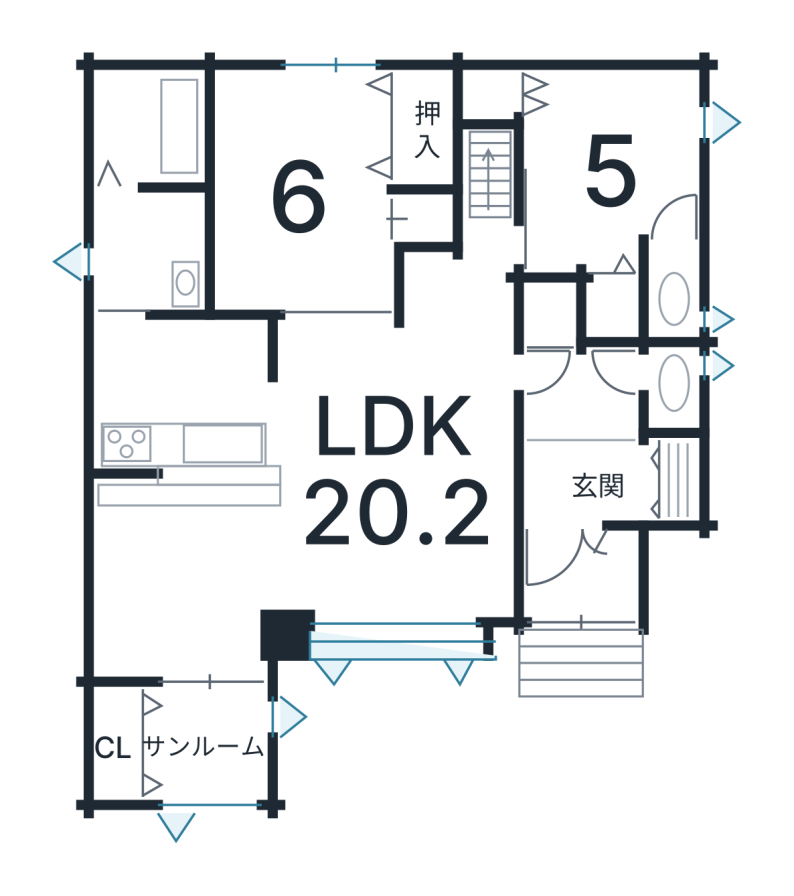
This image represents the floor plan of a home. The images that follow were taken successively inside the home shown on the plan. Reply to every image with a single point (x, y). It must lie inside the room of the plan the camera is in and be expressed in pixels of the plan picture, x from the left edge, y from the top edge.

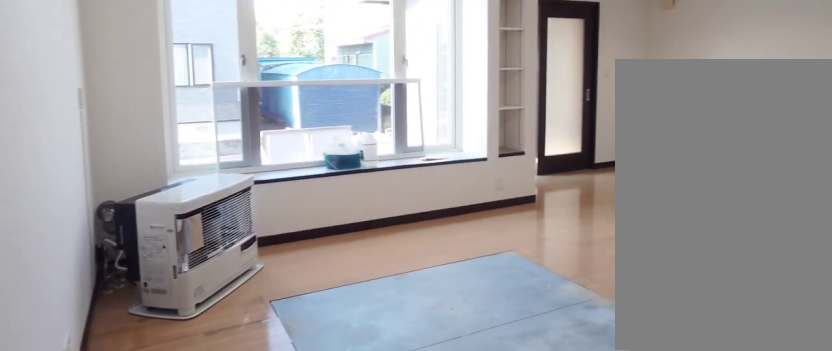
(394, 488)
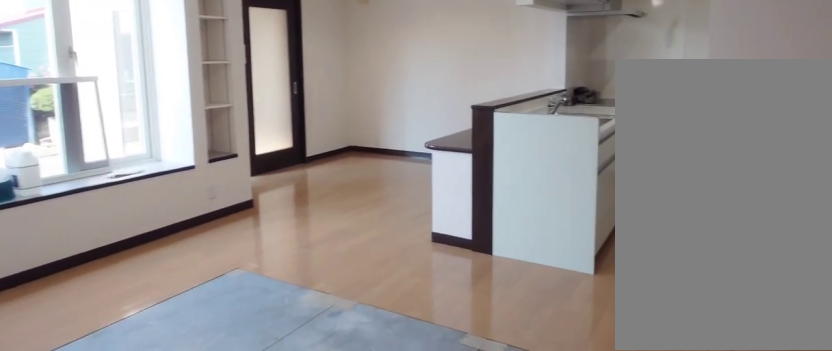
(394, 488)
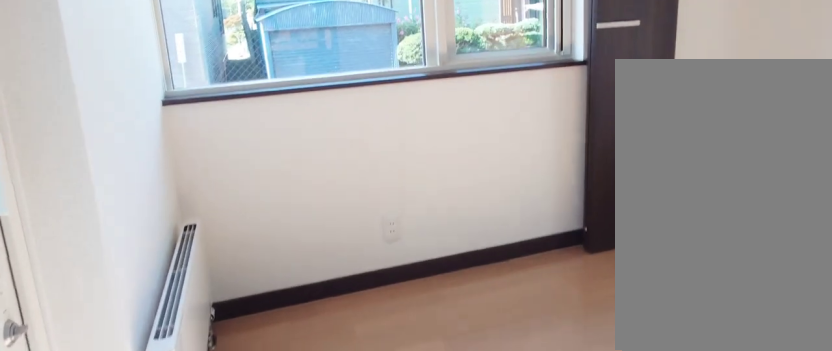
(192, 756)
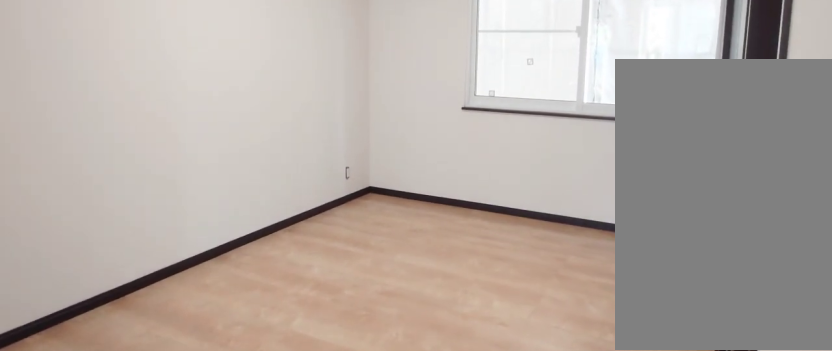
(277, 145)
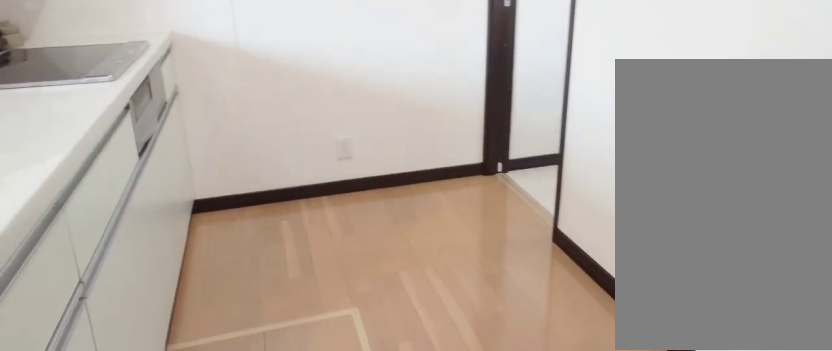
(178, 405)
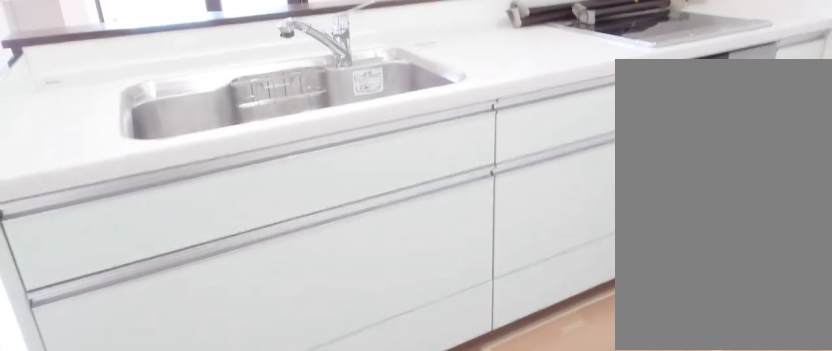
(178, 405)
